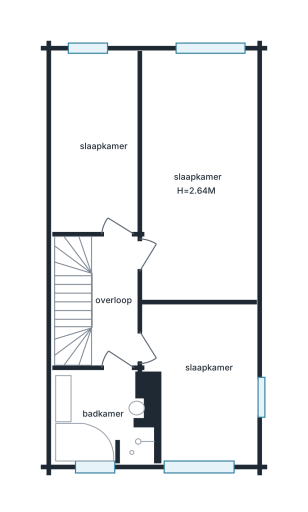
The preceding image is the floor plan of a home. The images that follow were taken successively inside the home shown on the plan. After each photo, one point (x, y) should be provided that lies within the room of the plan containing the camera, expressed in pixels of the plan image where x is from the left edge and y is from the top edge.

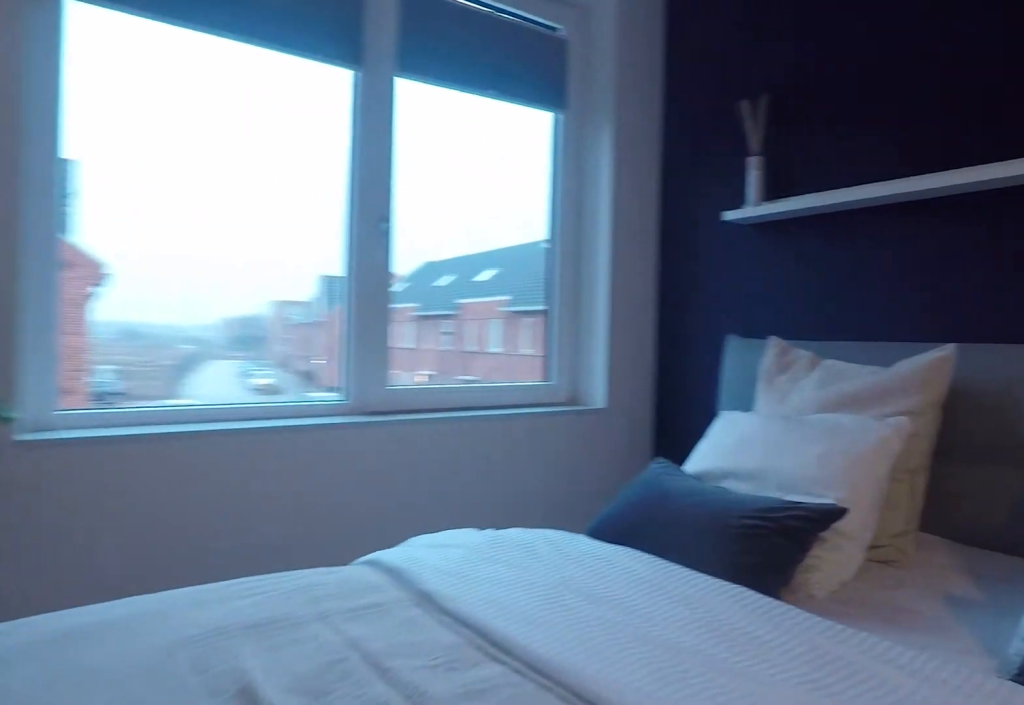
(204, 199)
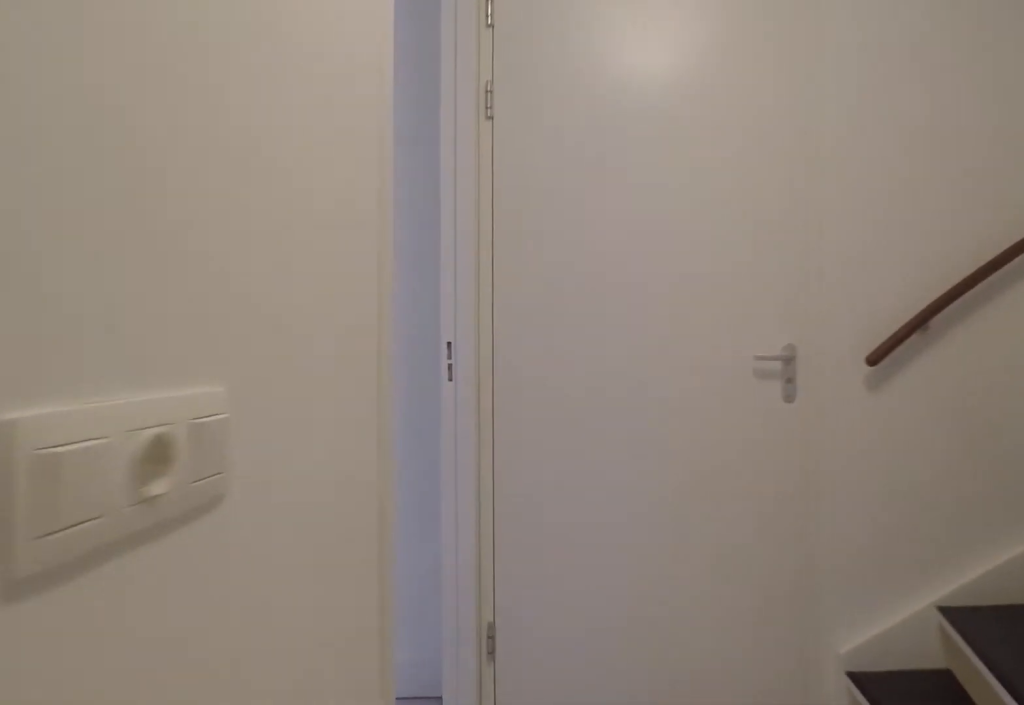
(114, 301)
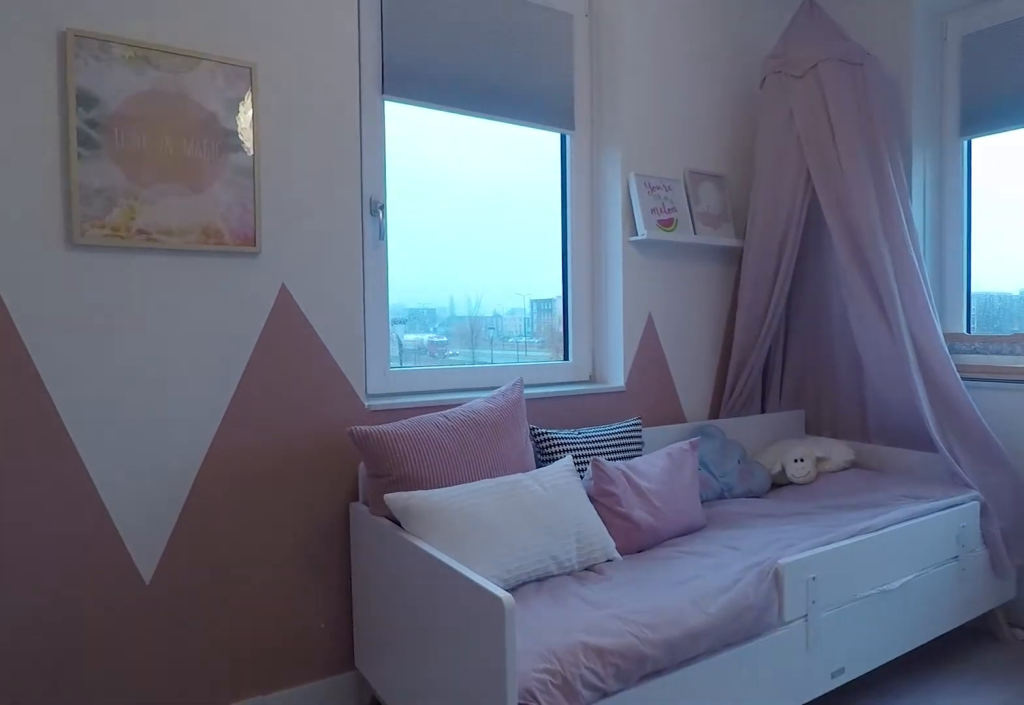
(203, 388)
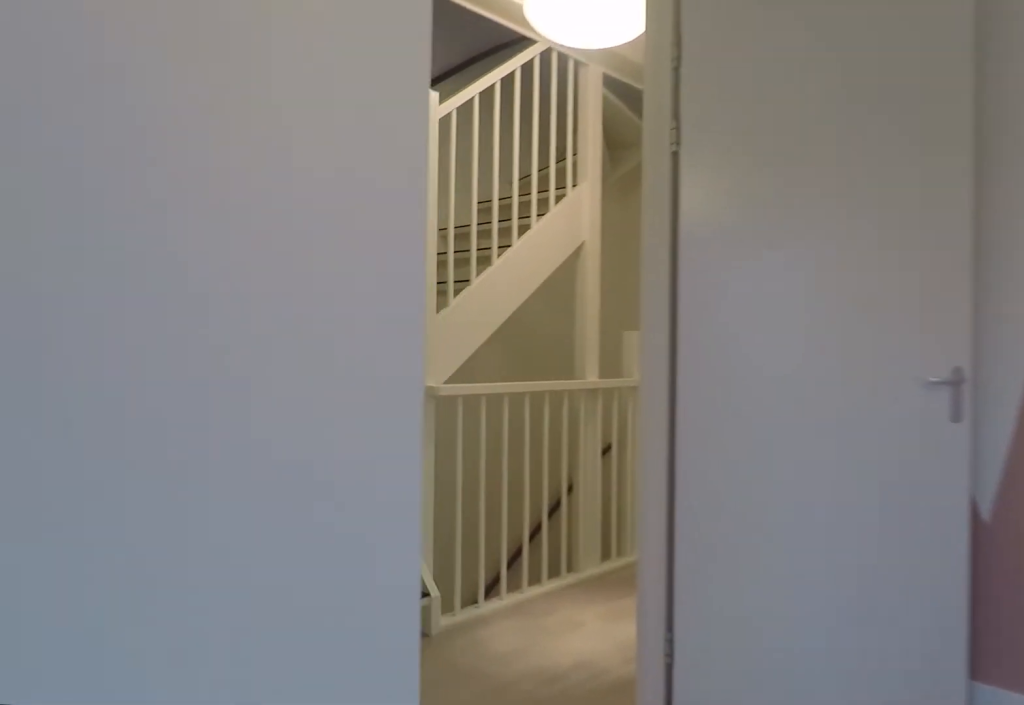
(203, 388)
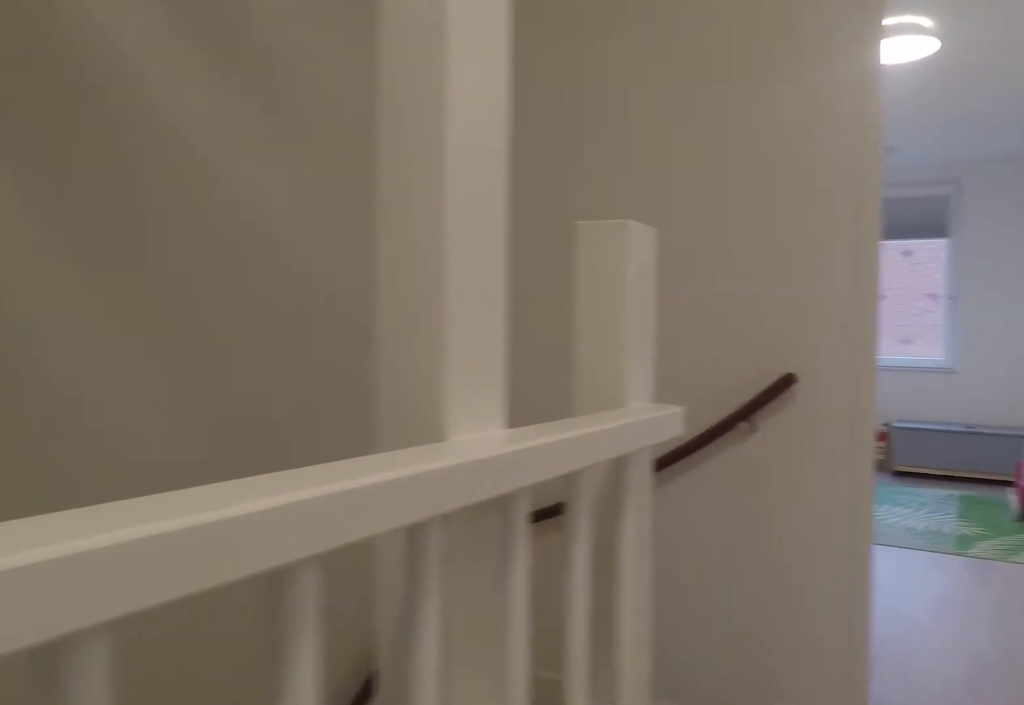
(114, 301)
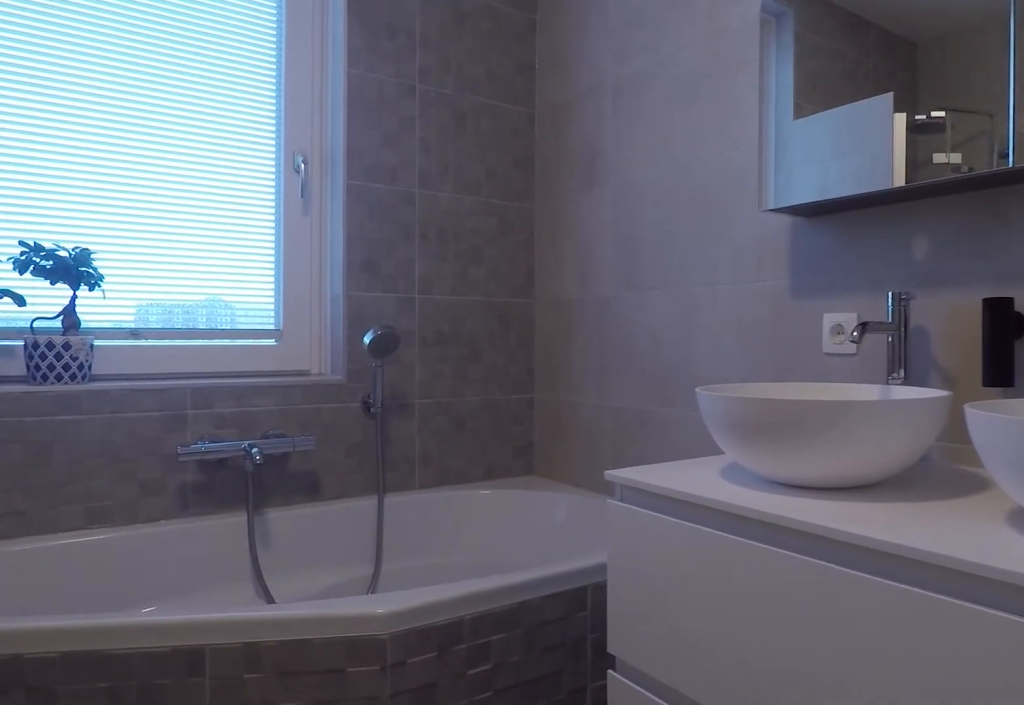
(100, 418)
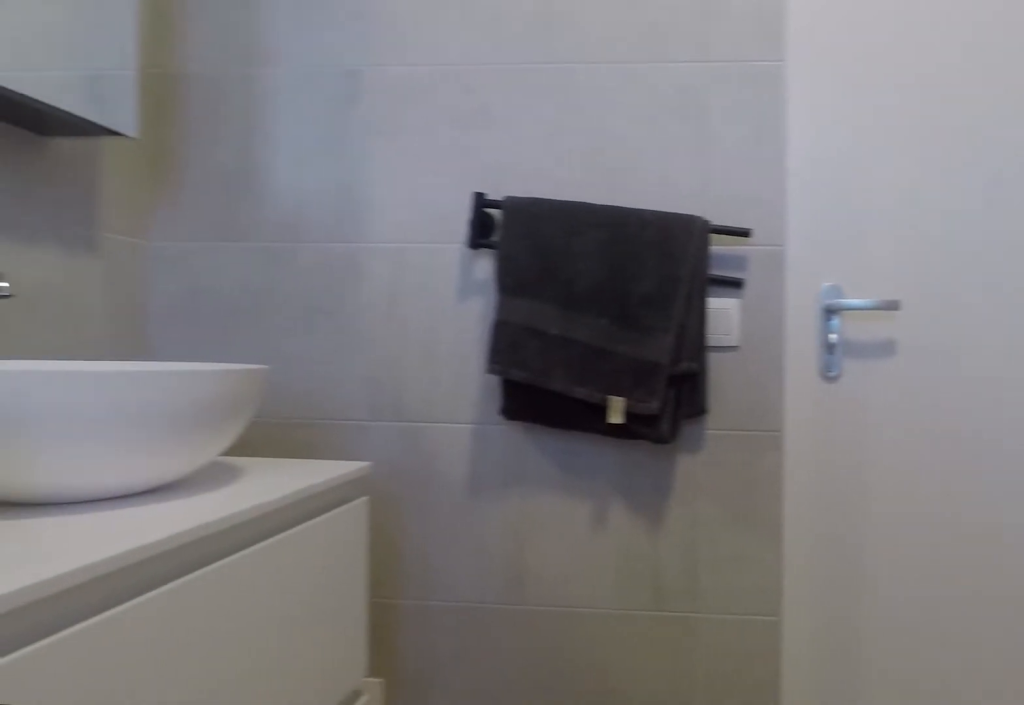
(100, 418)
